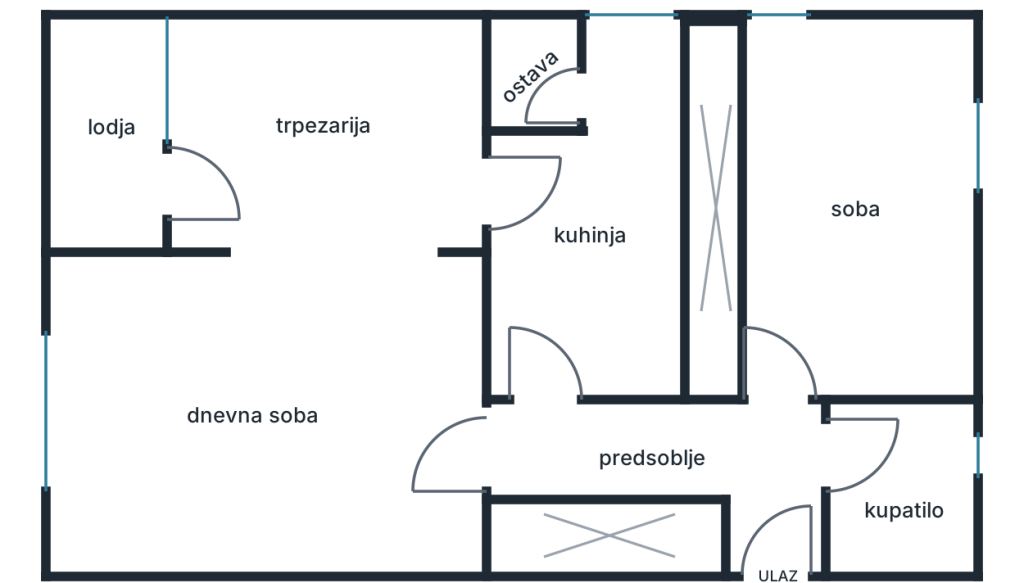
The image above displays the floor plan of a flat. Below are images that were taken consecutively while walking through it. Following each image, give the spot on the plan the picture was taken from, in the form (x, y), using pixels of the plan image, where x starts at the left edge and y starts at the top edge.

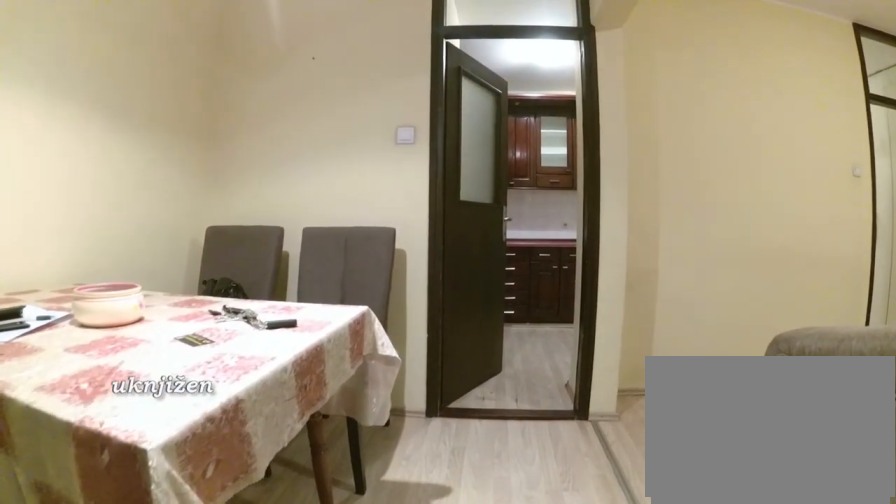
(256, 188)
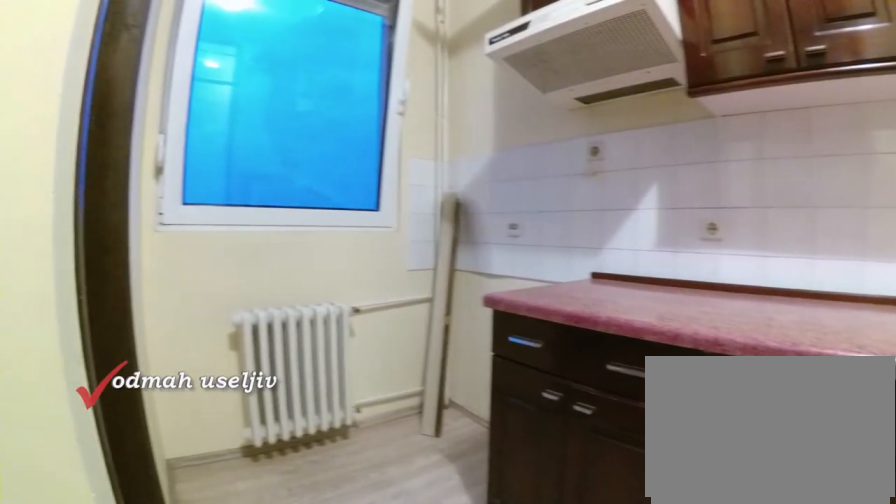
(584, 203)
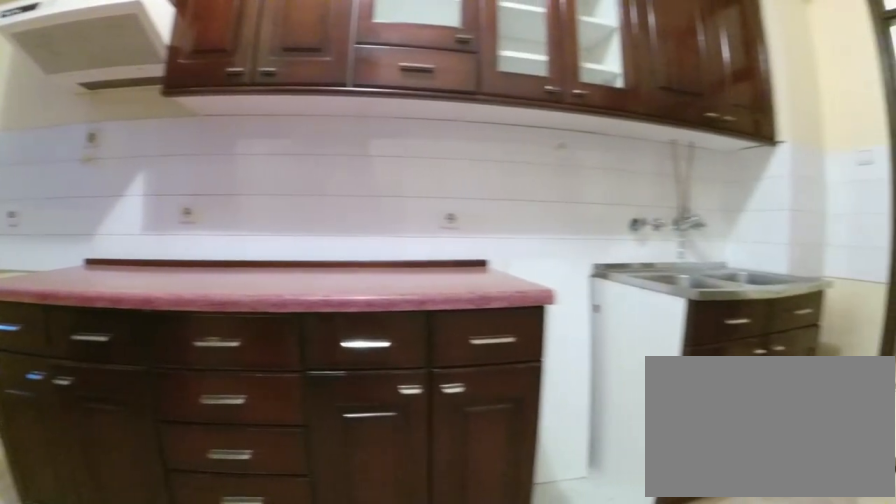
(597, 179)
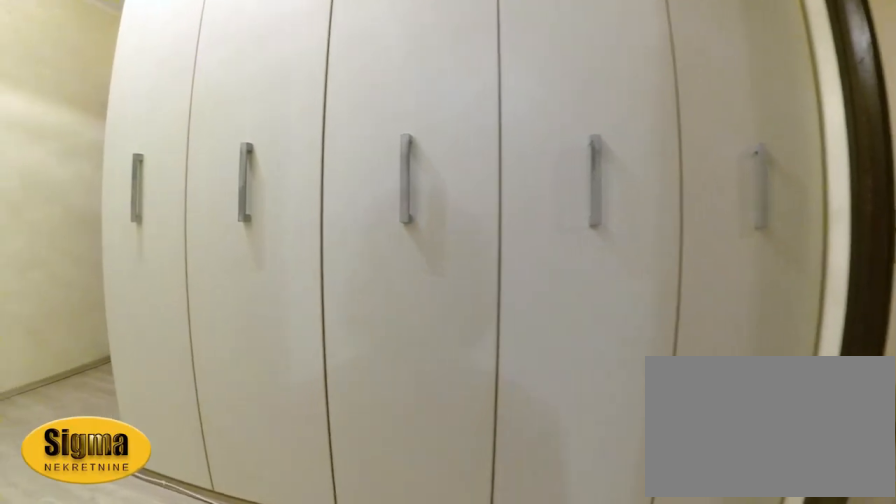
(547, 366)
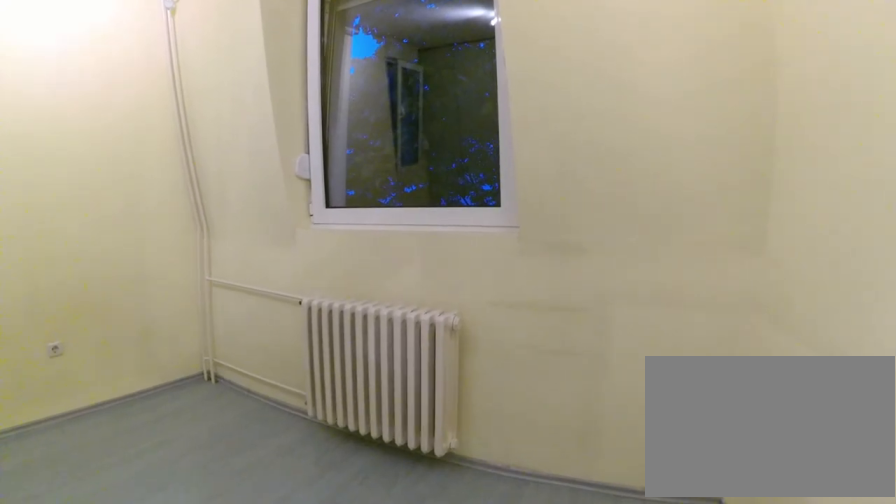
(867, 379)
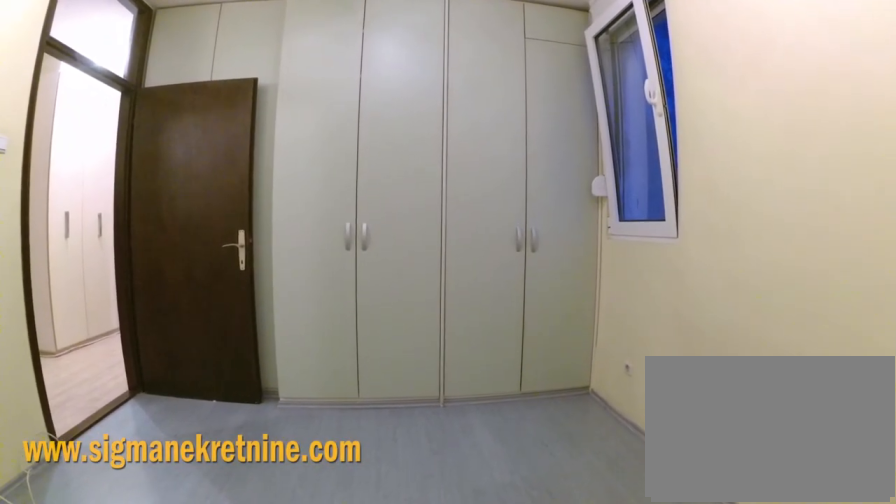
(942, 300)
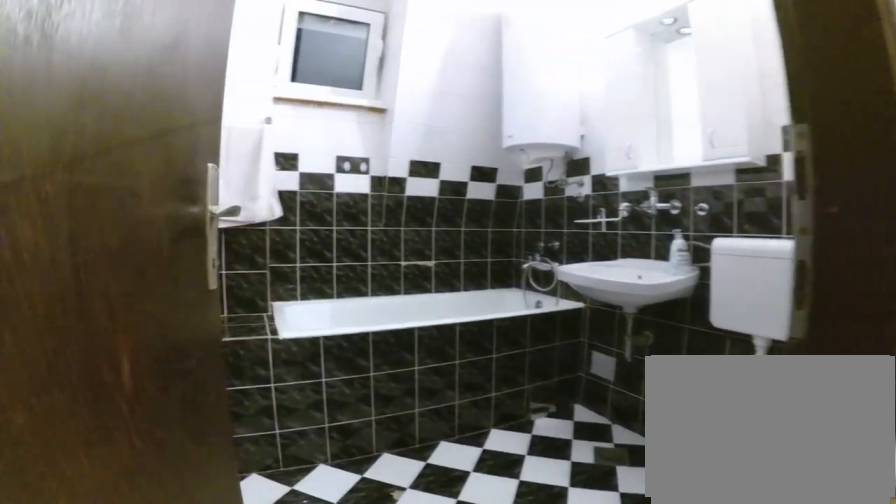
(793, 421)
